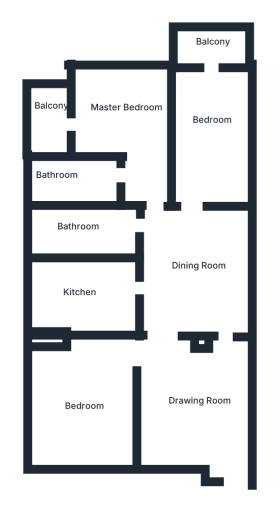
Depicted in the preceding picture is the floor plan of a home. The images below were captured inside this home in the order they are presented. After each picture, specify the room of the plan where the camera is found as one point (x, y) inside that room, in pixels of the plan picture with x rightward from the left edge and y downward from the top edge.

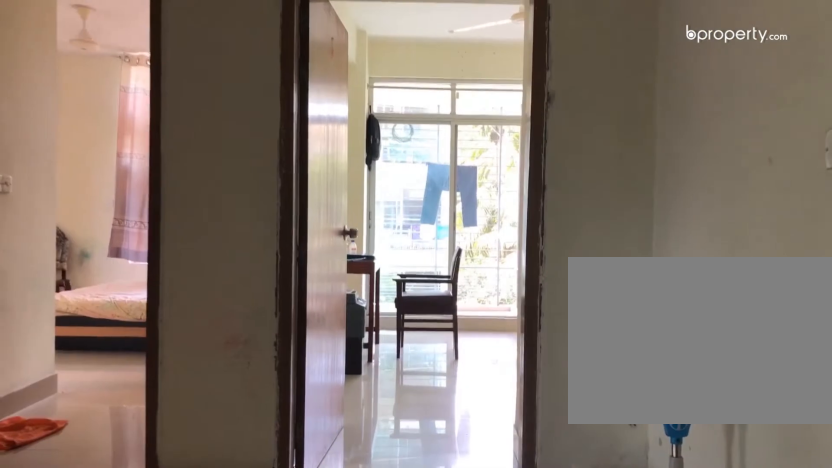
(190, 231)
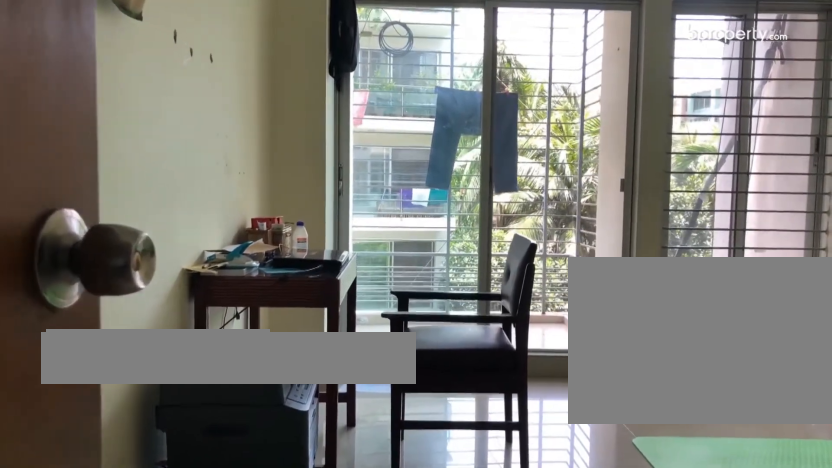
(210, 141)
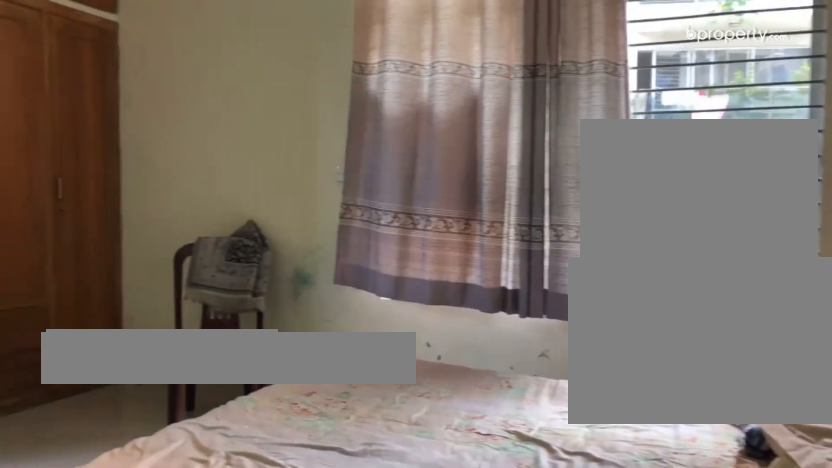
(137, 123)
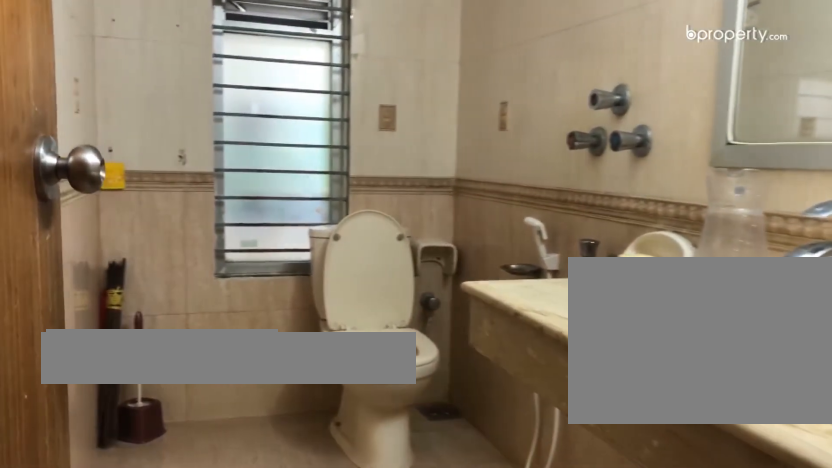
(77, 180)
